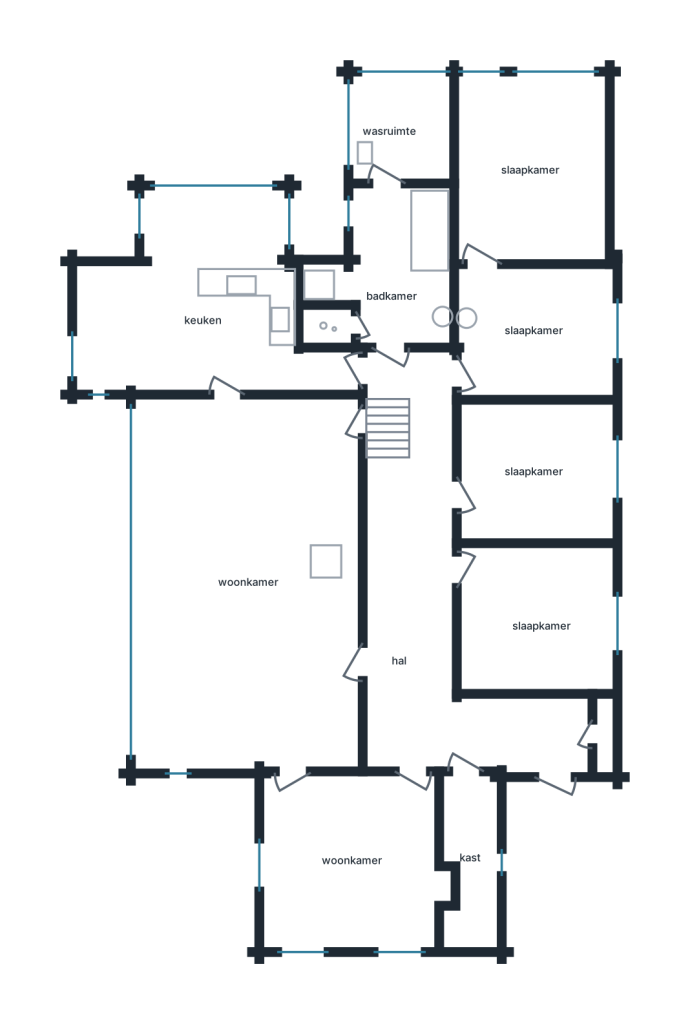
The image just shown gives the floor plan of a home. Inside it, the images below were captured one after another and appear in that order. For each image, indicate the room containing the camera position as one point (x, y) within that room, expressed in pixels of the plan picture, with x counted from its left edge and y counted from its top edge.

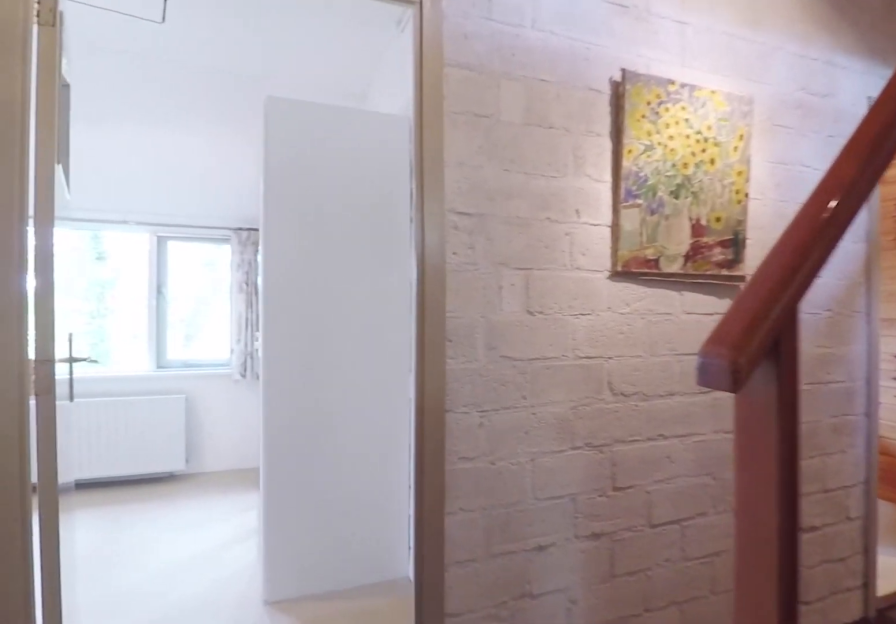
(436, 605)
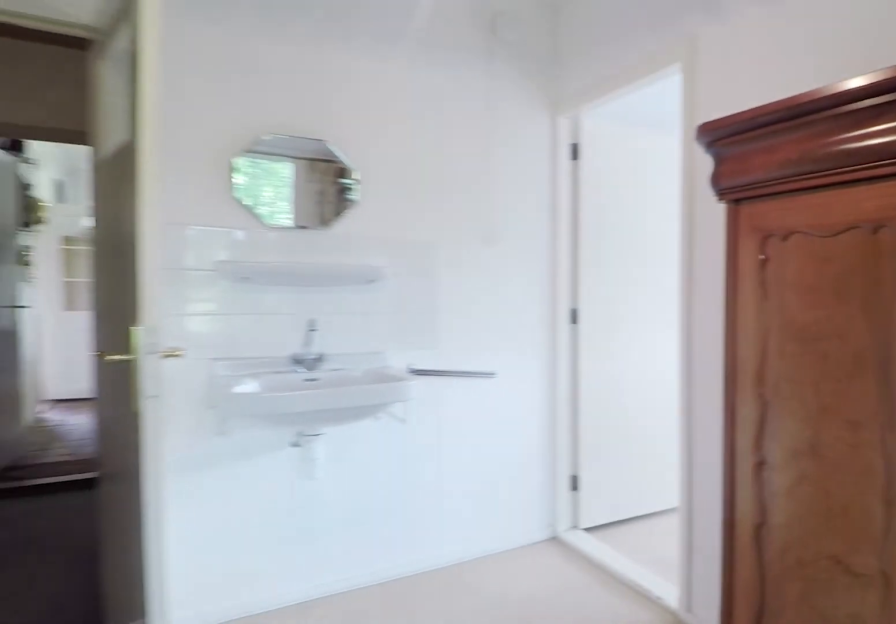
(534, 331)
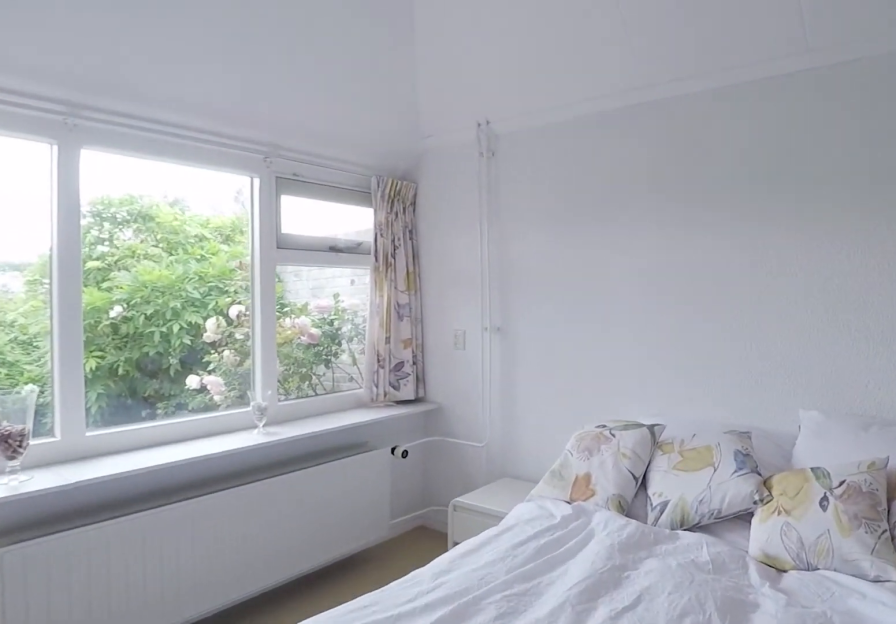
(529, 169)
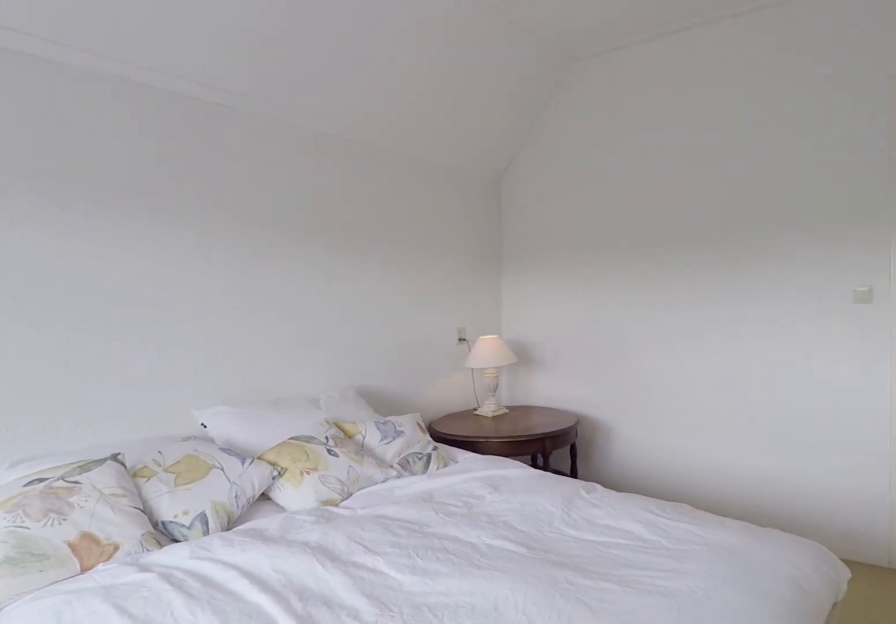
(529, 169)
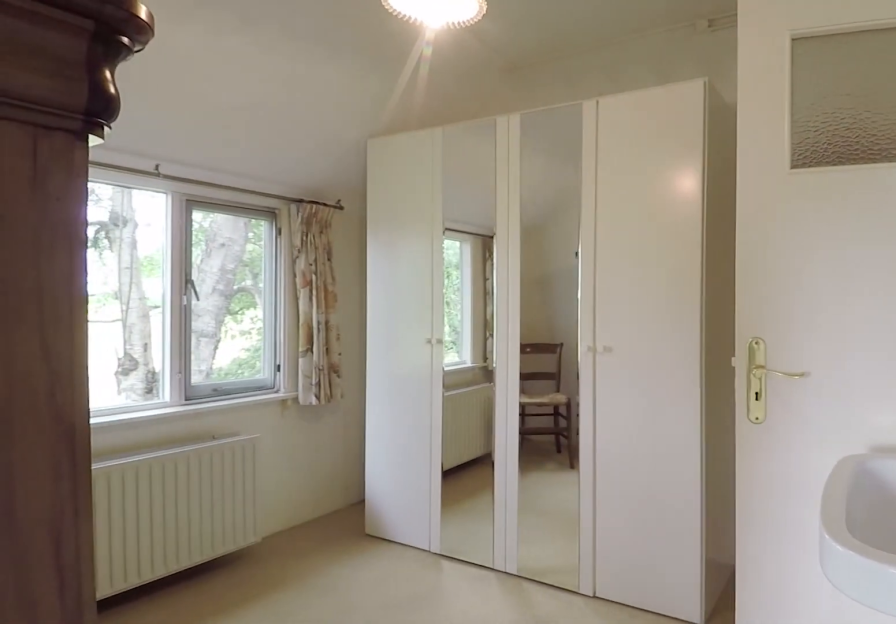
(534, 332)
